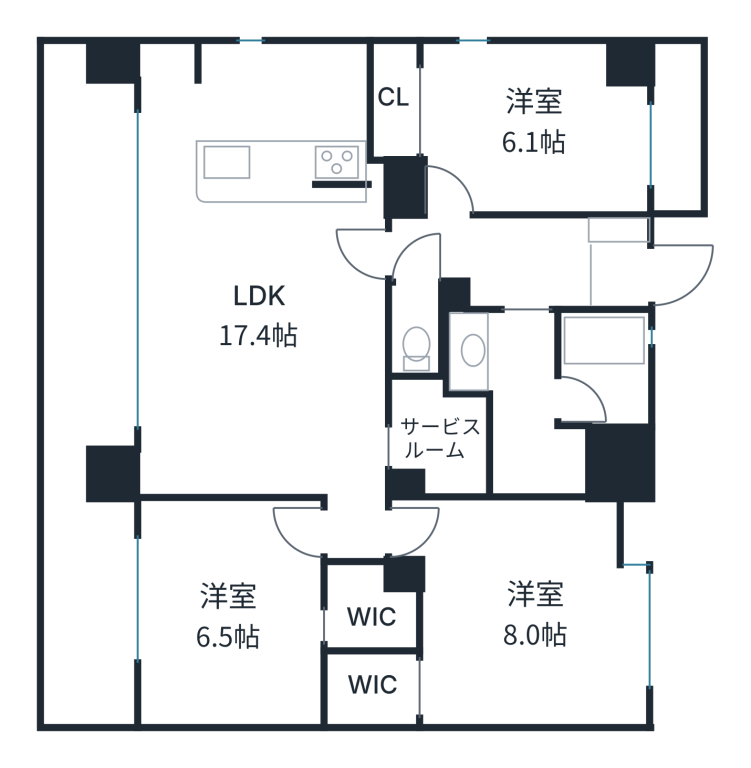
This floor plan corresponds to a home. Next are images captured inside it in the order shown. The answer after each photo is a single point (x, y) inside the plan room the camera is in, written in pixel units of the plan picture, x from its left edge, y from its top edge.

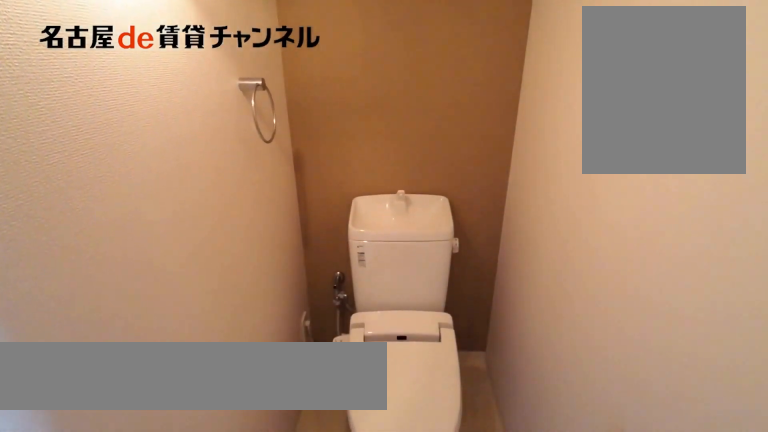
(416, 329)
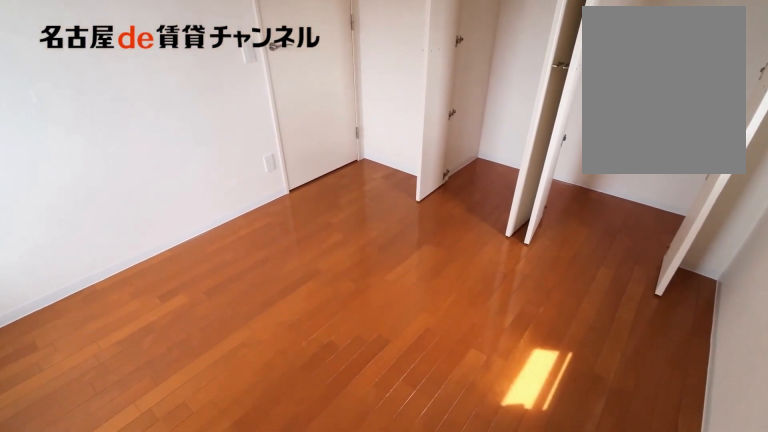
(508, 127)
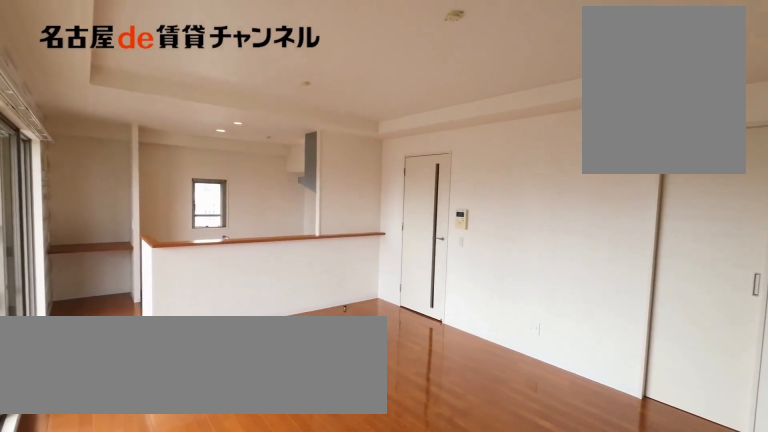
(259, 269)
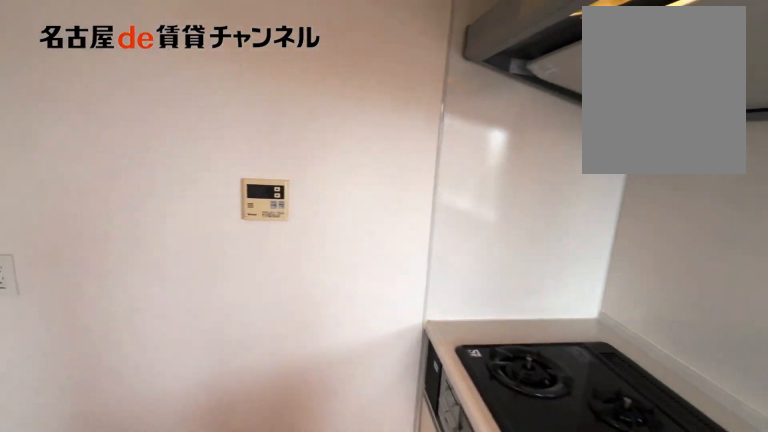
(258, 268)
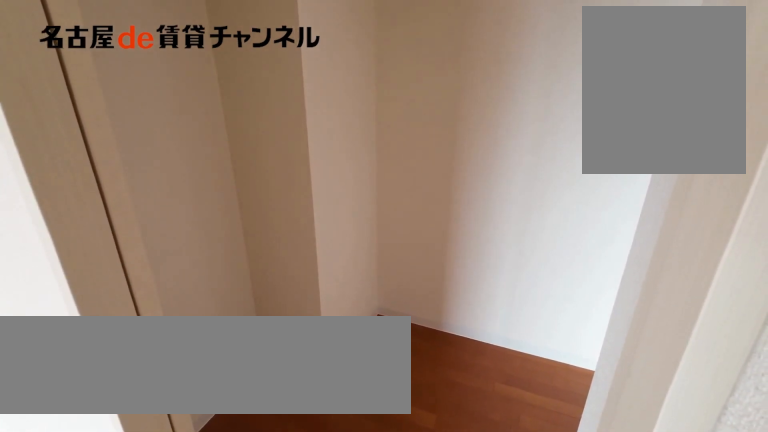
(437, 437)
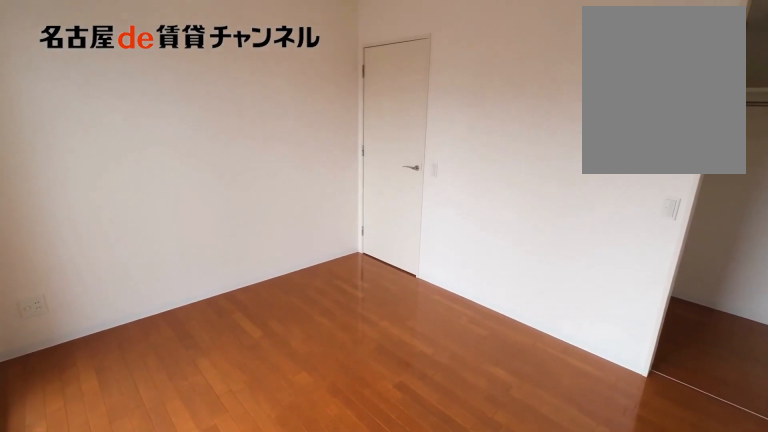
(255, 624)
